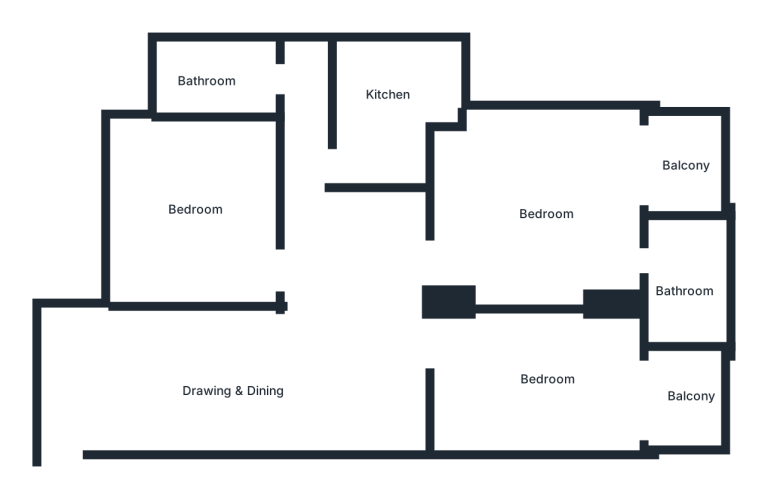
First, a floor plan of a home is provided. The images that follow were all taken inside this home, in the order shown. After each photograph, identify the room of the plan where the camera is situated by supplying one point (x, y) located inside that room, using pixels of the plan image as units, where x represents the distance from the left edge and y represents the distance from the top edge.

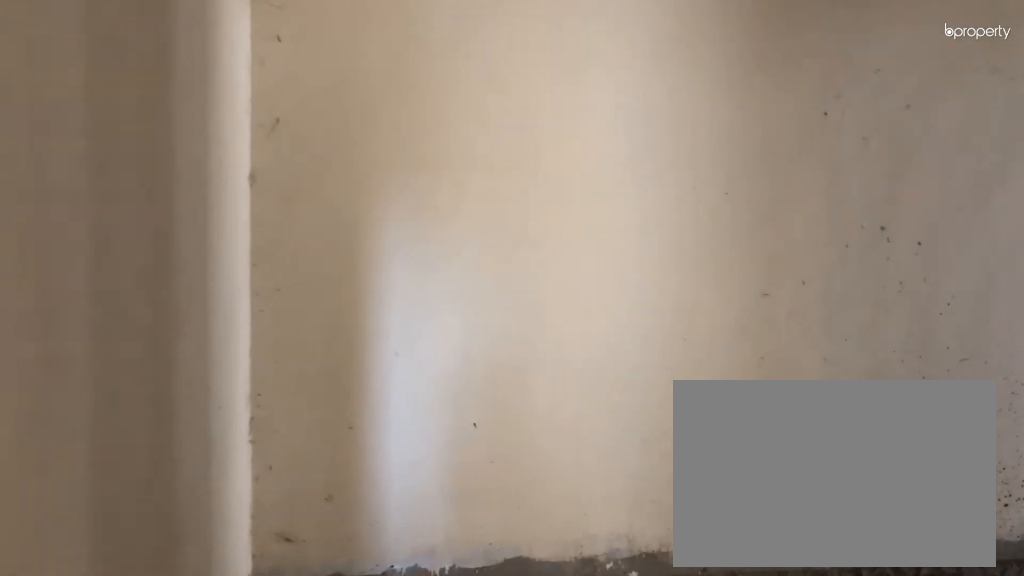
(82, 377)
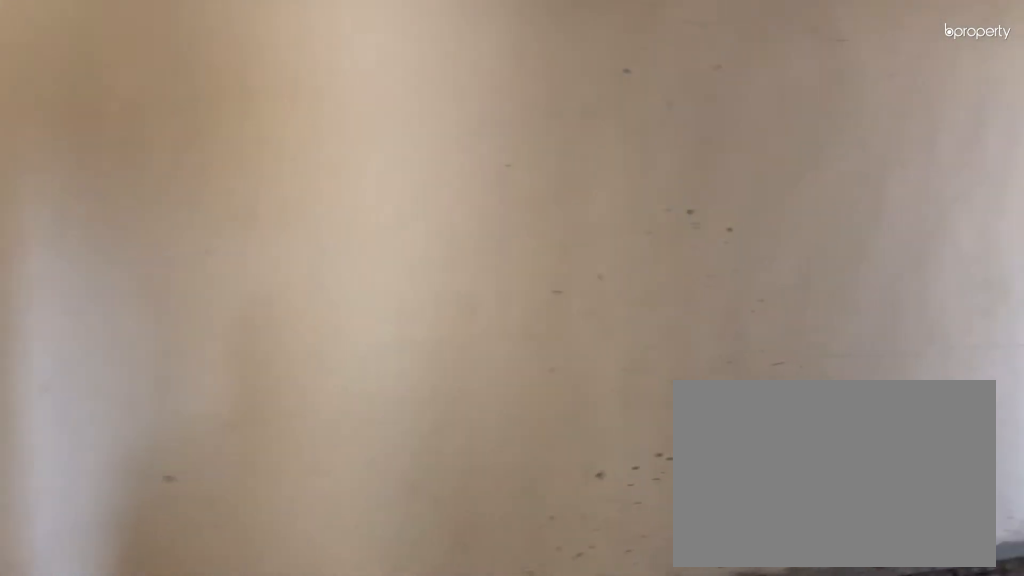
(82, 377)
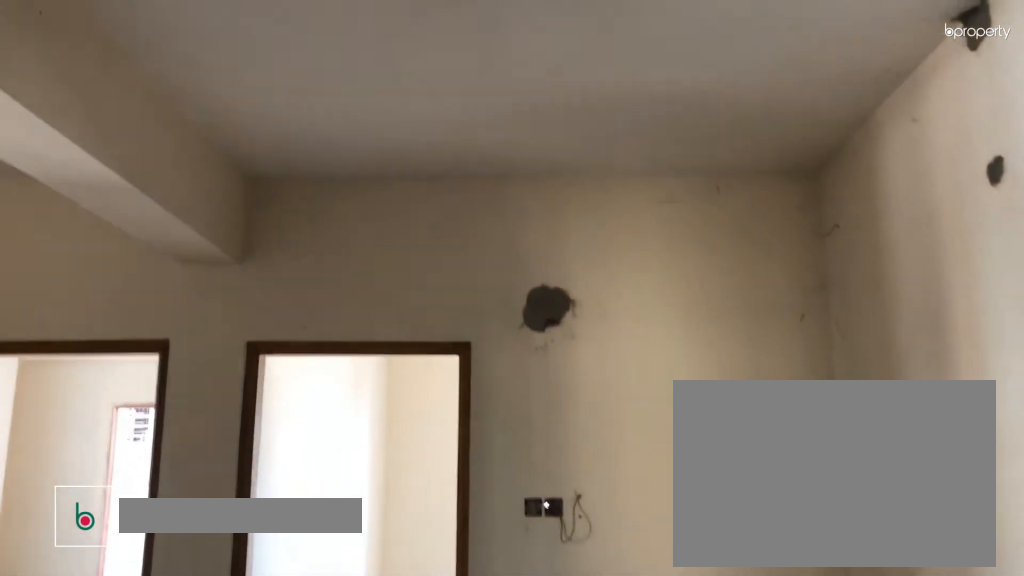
(327, 375)
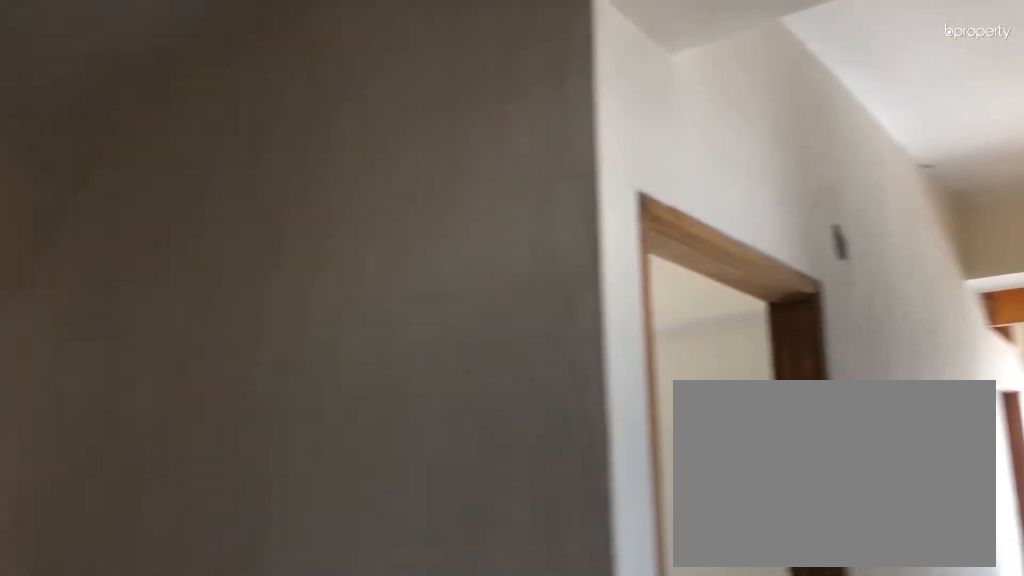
(327, 375)
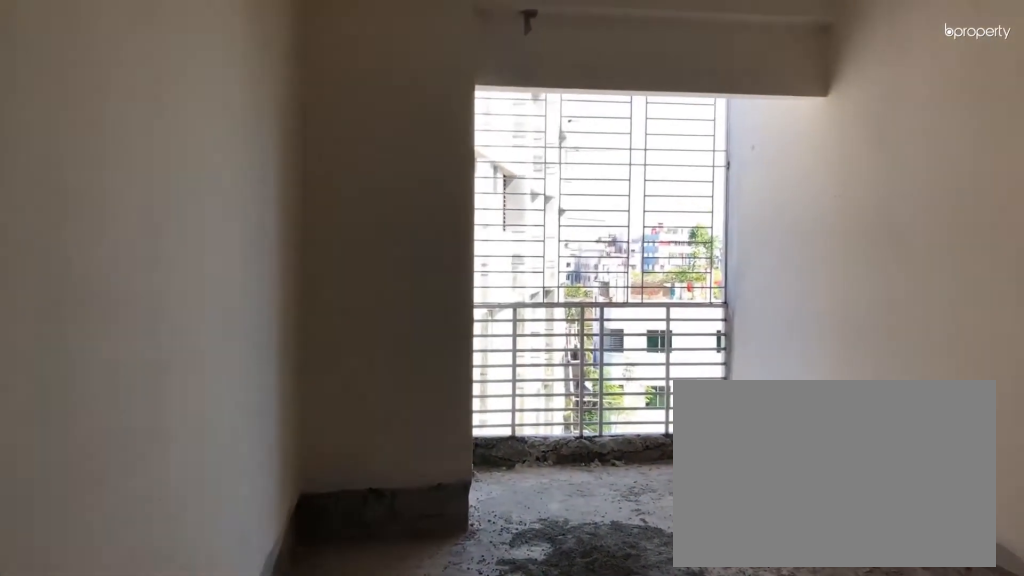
(472, 352)
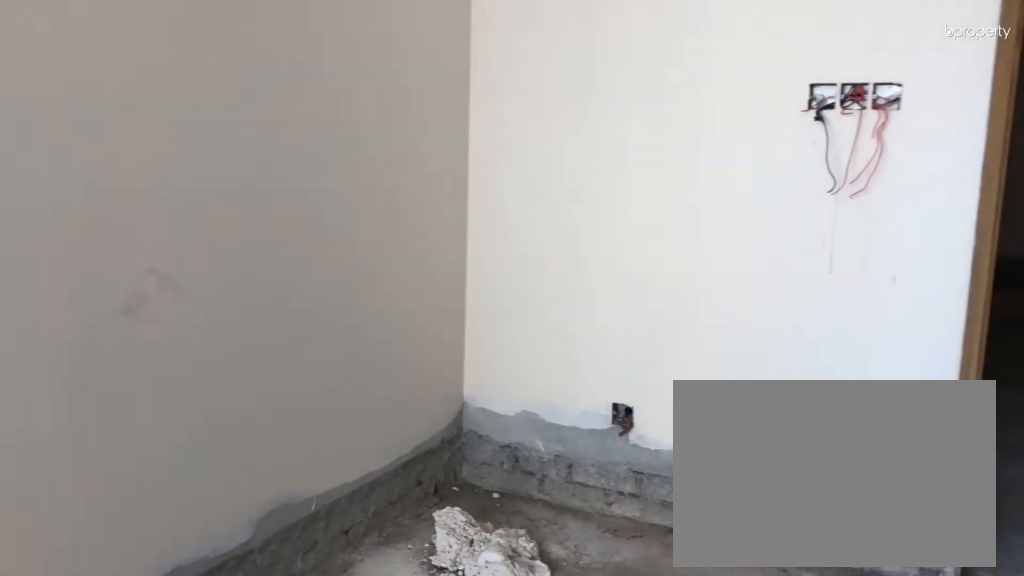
(568, 369)
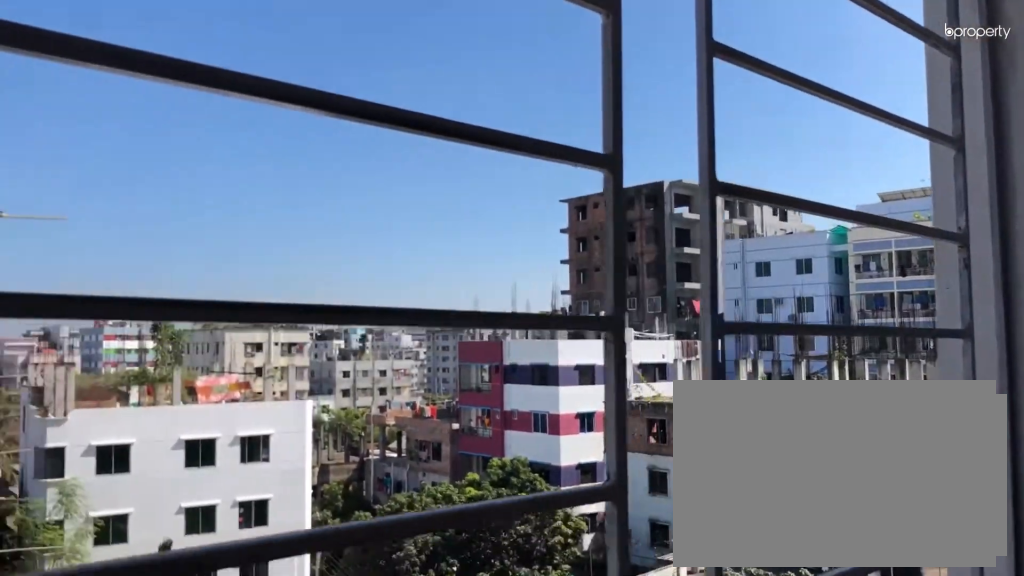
(686, 404)
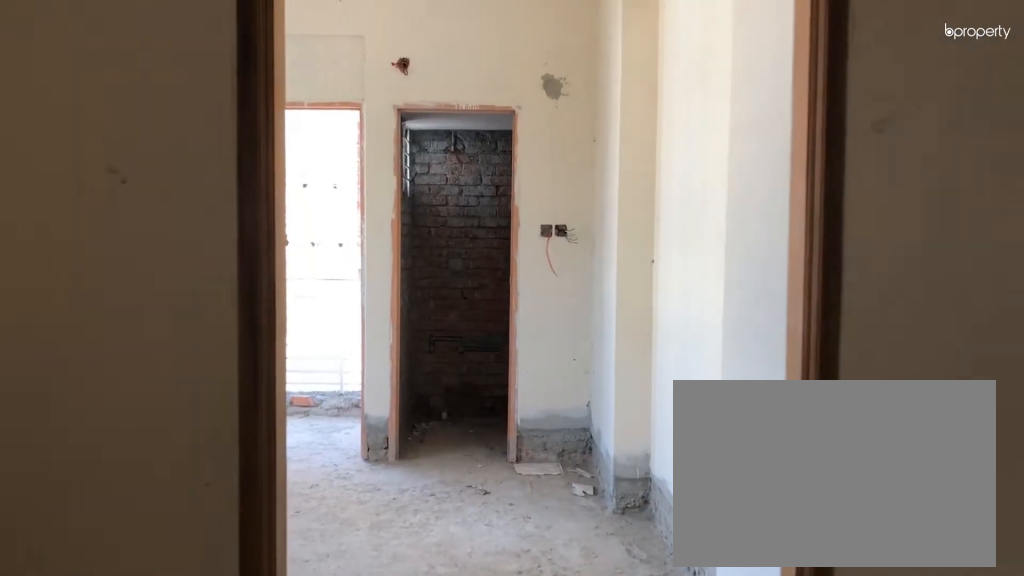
(450, 253)
